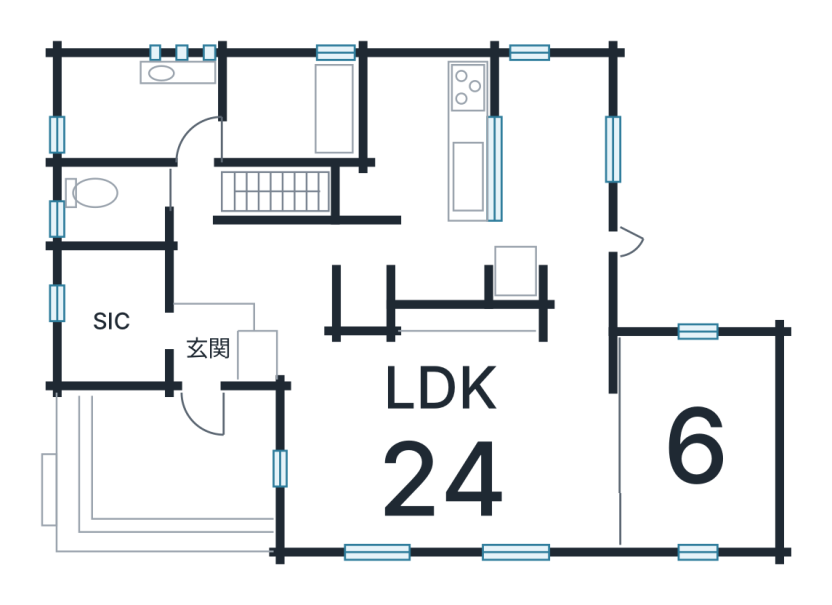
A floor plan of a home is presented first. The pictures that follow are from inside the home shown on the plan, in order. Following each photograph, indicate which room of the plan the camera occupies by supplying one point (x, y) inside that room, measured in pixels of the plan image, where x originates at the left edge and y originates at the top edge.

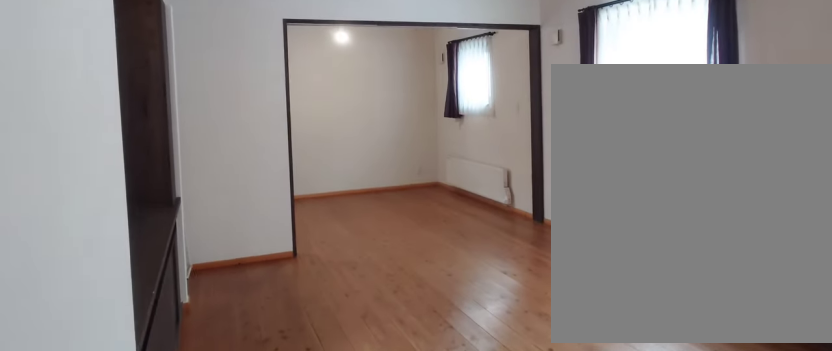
(442, 445)
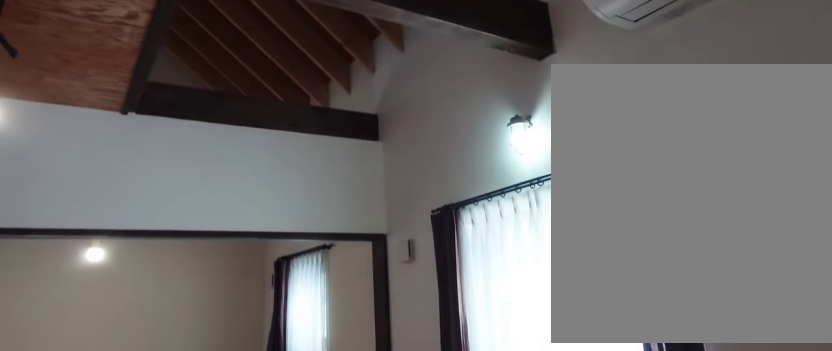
(442, 445)
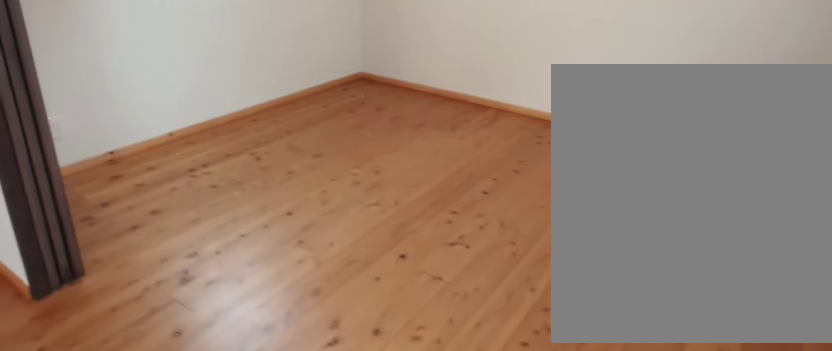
(706, 444)
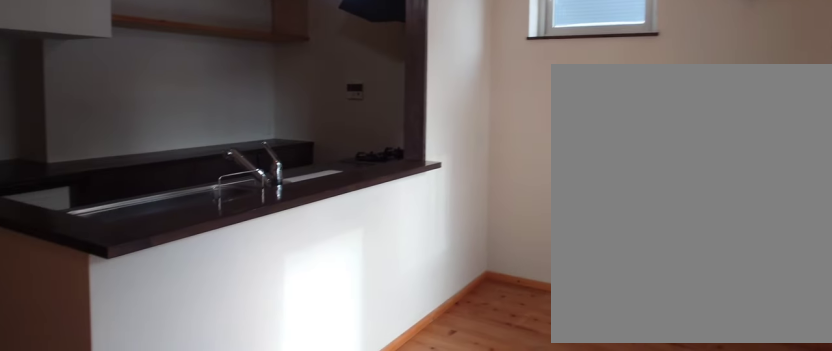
(558, 158)
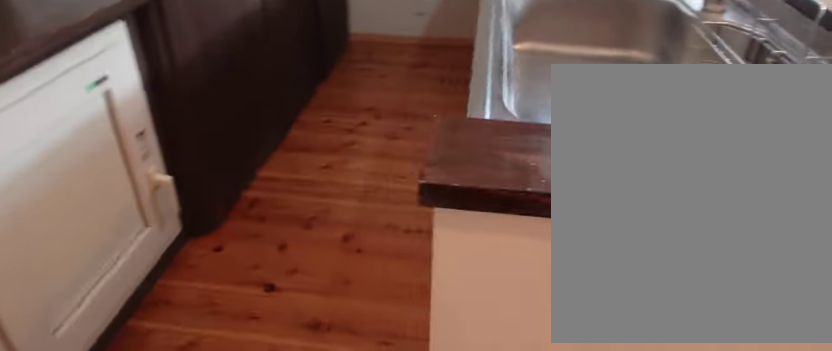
(417, 163)
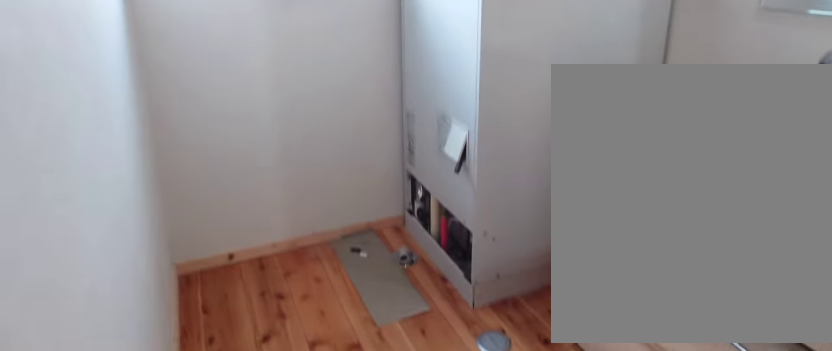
(133, 101)
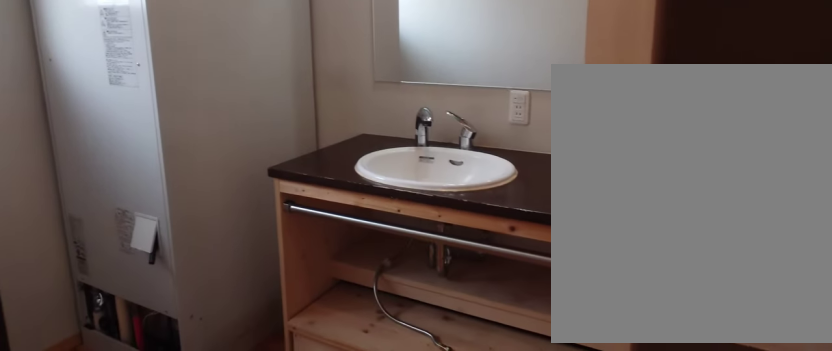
(133, 101)
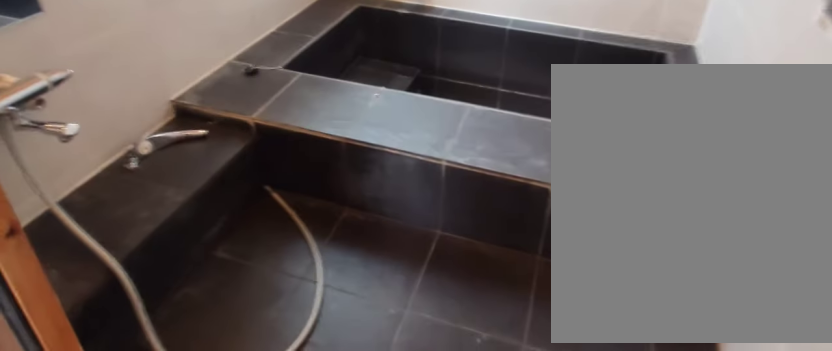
(284, 111)
